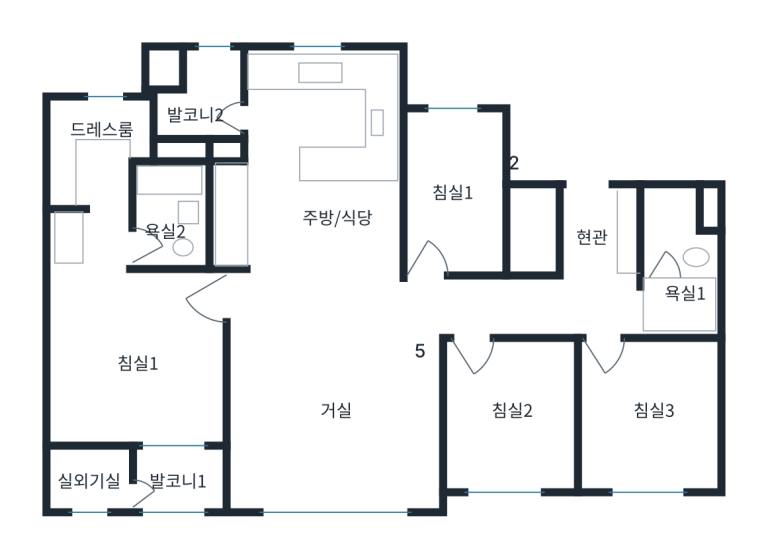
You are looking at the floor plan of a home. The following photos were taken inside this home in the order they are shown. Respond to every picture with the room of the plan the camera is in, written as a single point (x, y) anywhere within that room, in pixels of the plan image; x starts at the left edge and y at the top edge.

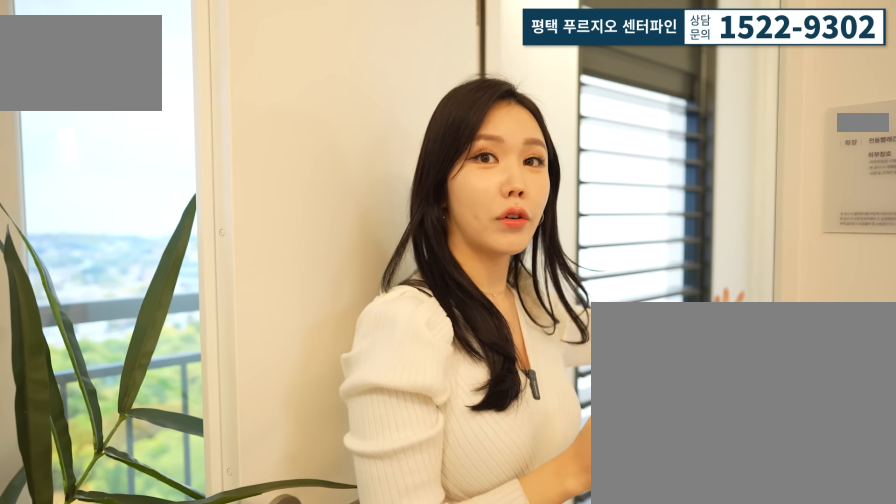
(169, 469)
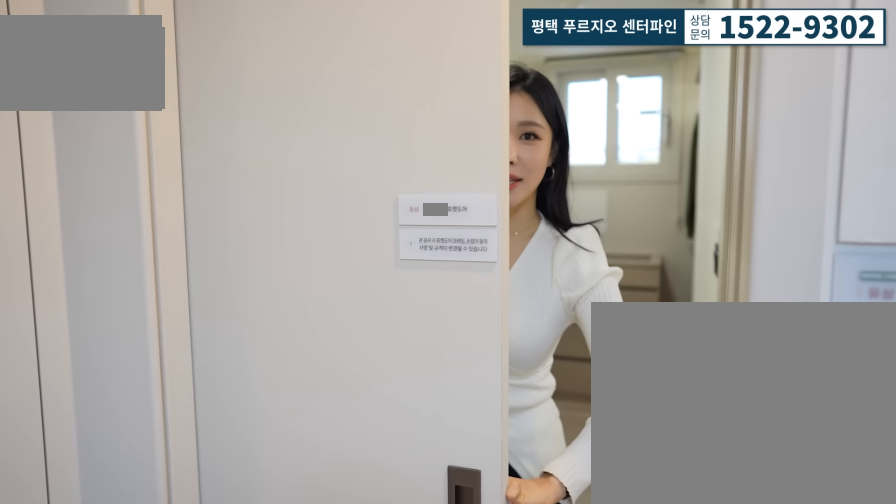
(100, 178)
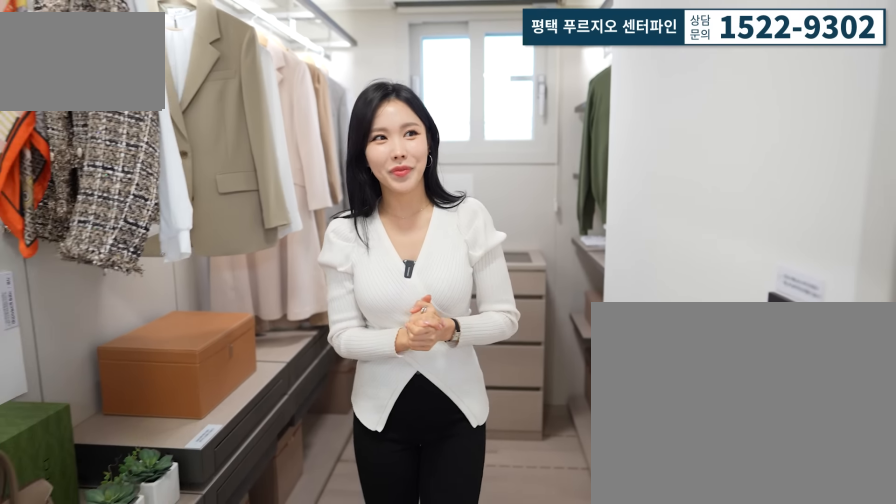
(100, 178)
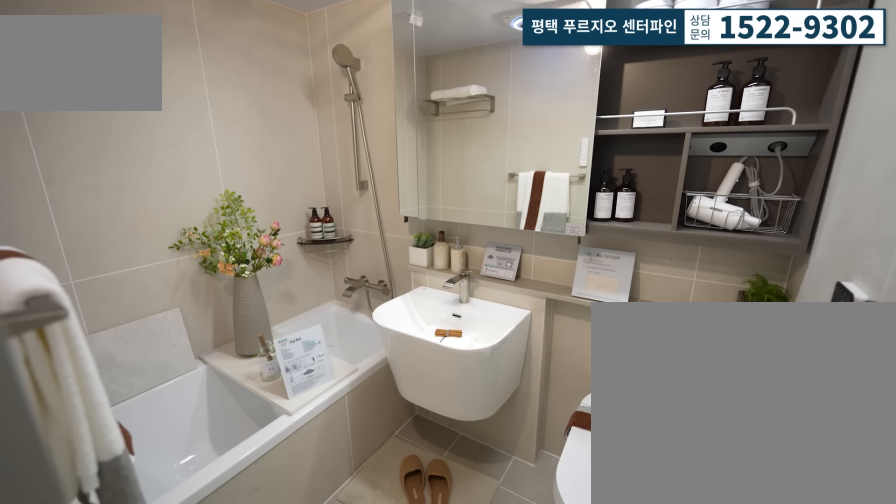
(168, 242)
